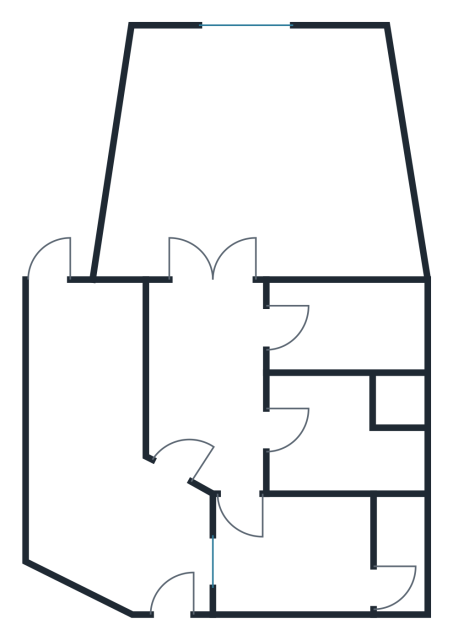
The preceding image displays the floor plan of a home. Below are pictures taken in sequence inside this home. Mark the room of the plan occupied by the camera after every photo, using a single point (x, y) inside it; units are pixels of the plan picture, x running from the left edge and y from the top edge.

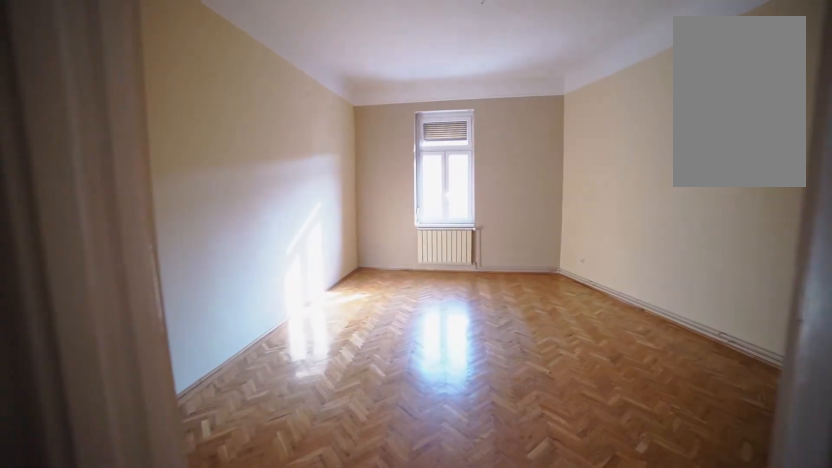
(207, 271)
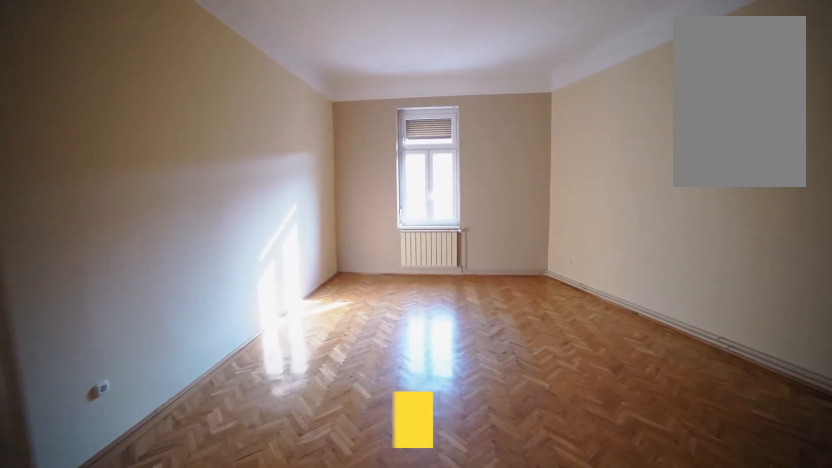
(200, 254)
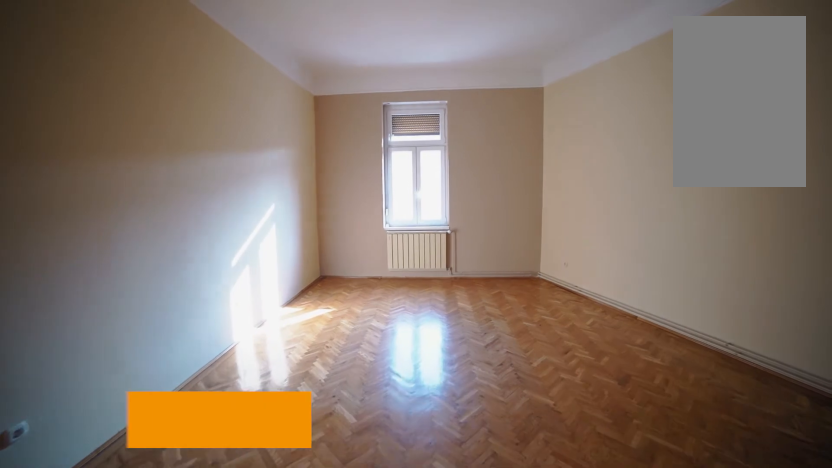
(194, 239)
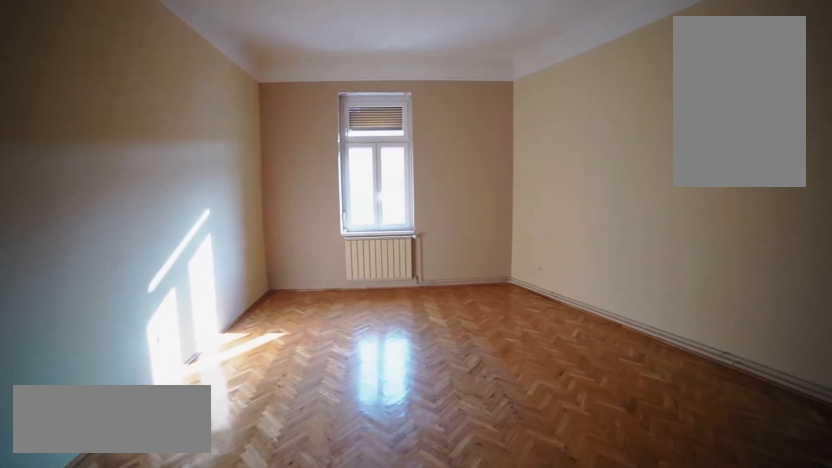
(183, 208)
